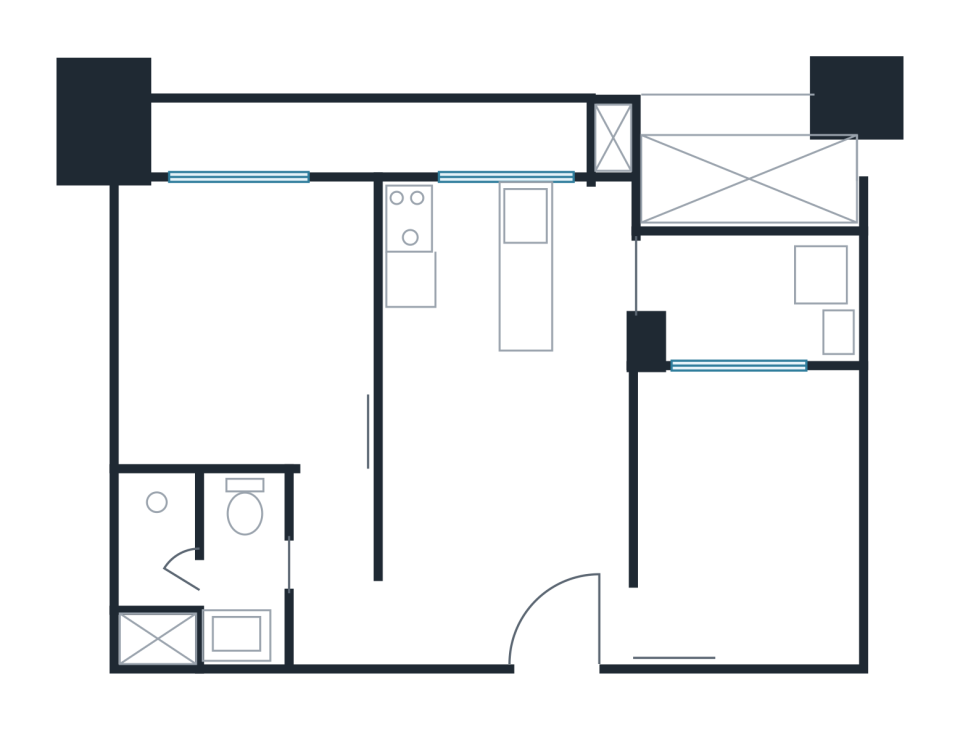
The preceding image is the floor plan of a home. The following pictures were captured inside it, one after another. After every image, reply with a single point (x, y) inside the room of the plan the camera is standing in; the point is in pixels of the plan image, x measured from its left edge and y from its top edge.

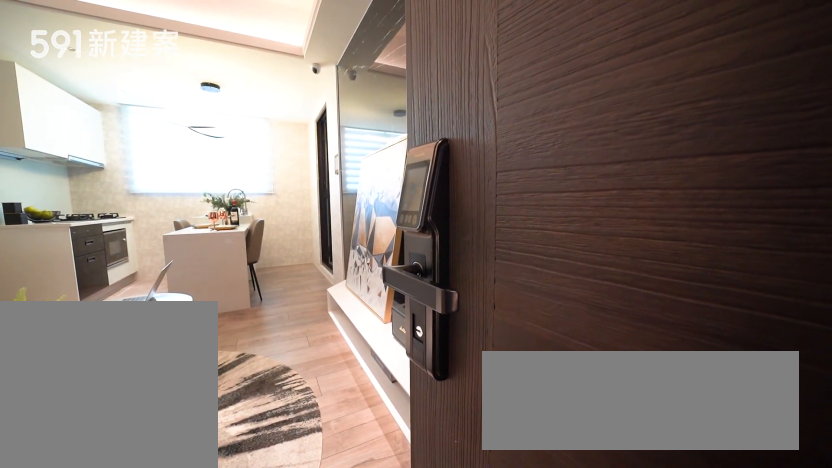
(568, 613)
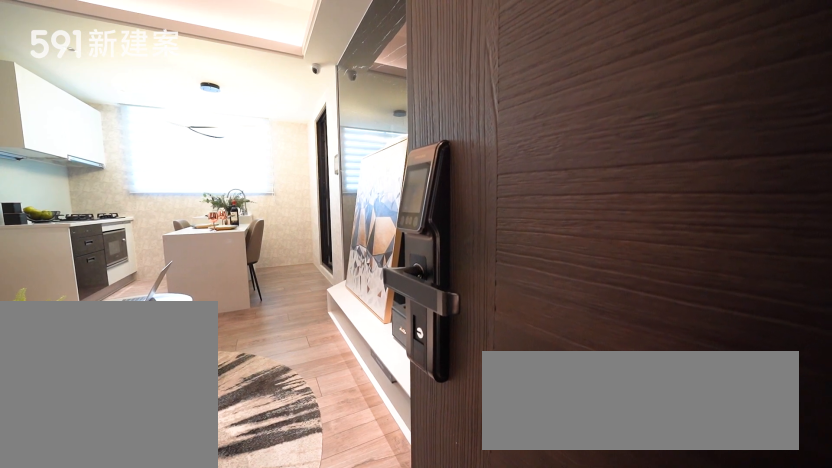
(568, 613)
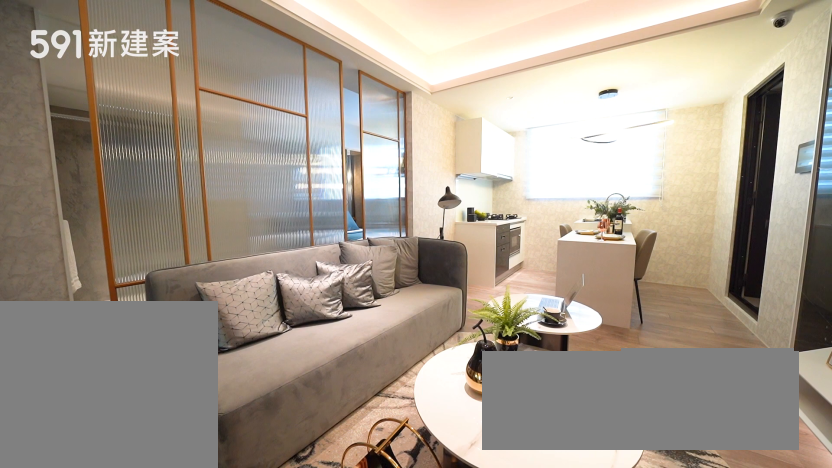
(504, 468)
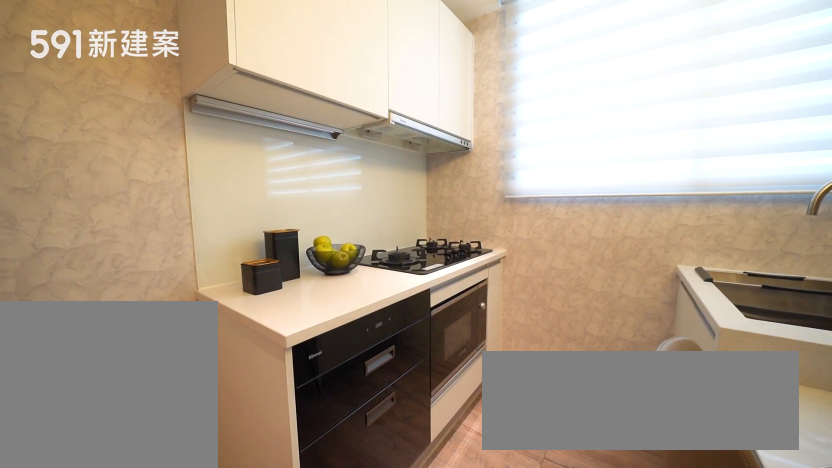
(456, 260)
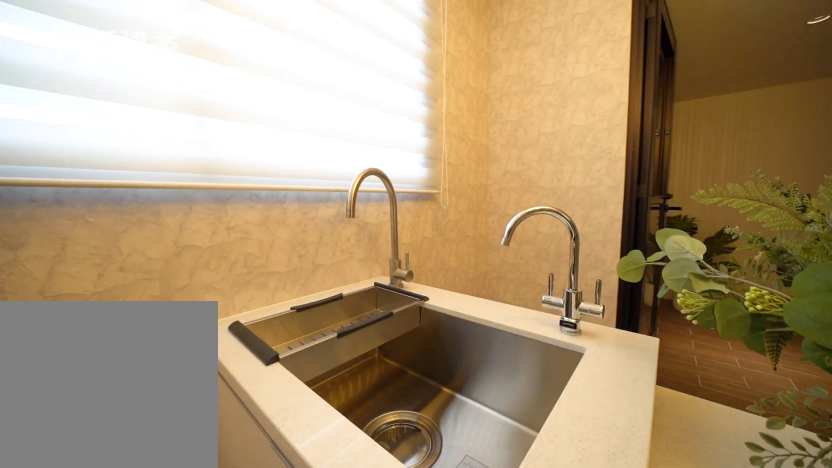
(456, 260)
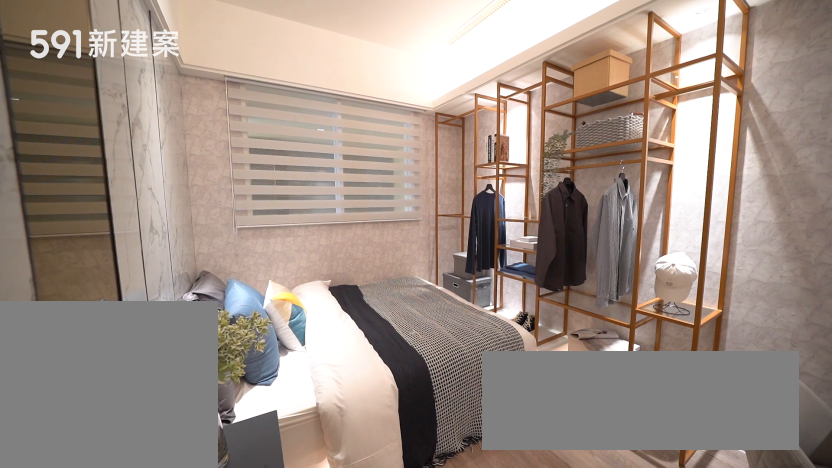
(754, 509)
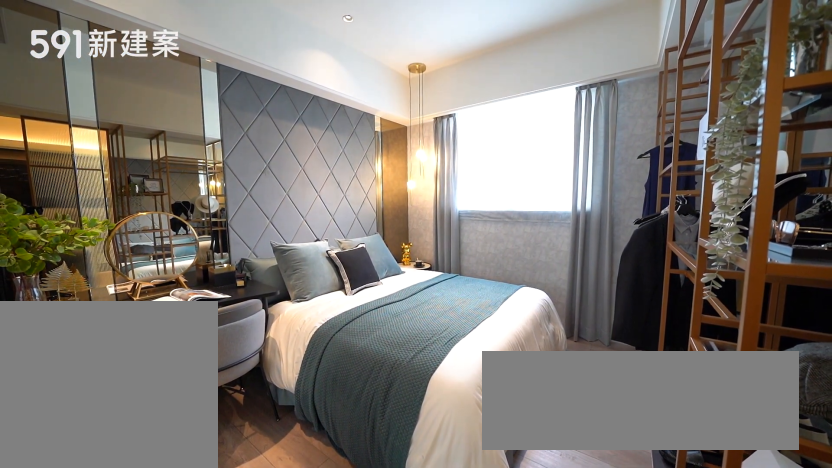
(245, 320)
